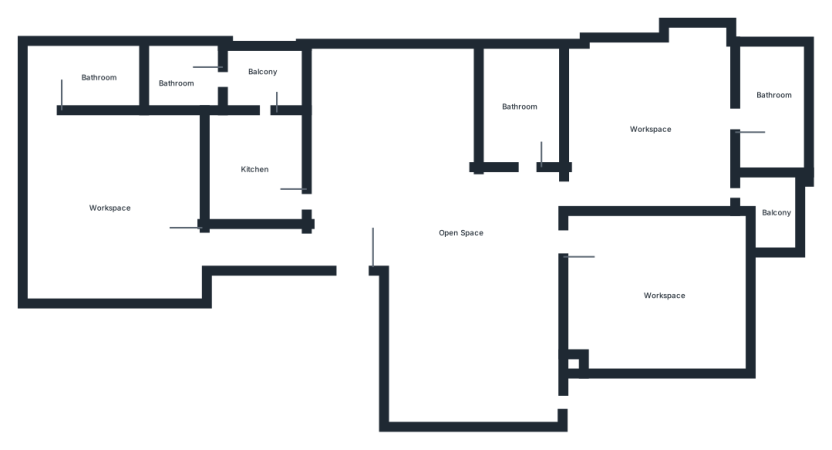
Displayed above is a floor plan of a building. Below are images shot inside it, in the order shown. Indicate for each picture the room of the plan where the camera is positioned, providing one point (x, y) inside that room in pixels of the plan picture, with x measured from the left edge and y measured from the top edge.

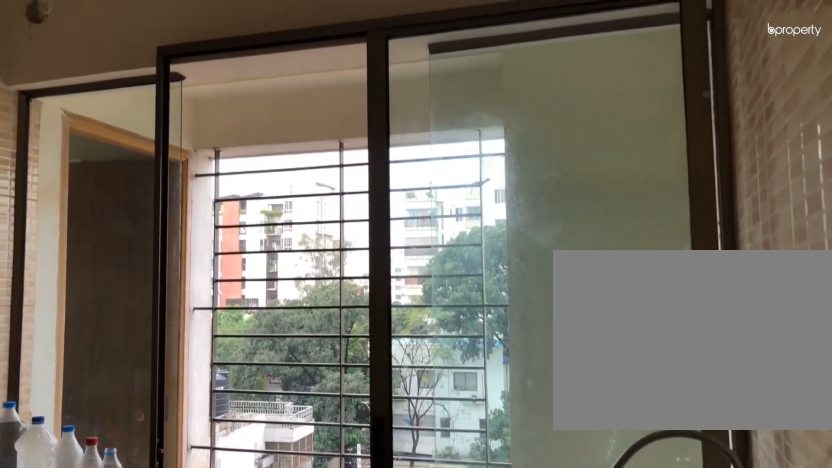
(263, 170)
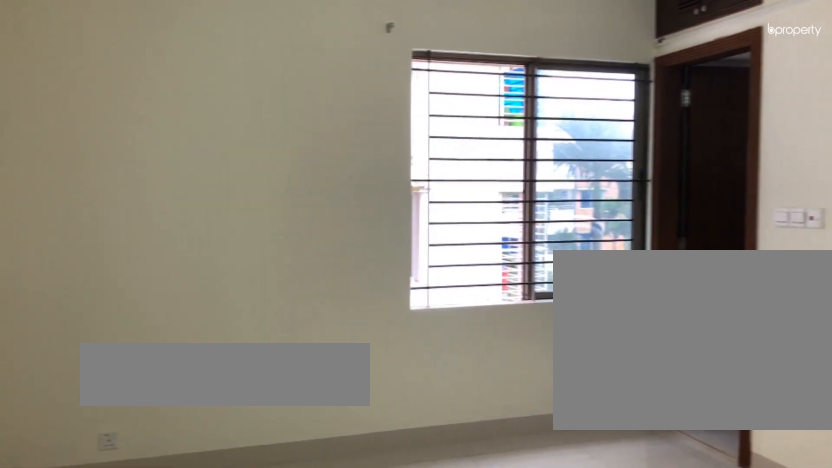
(114, 206)
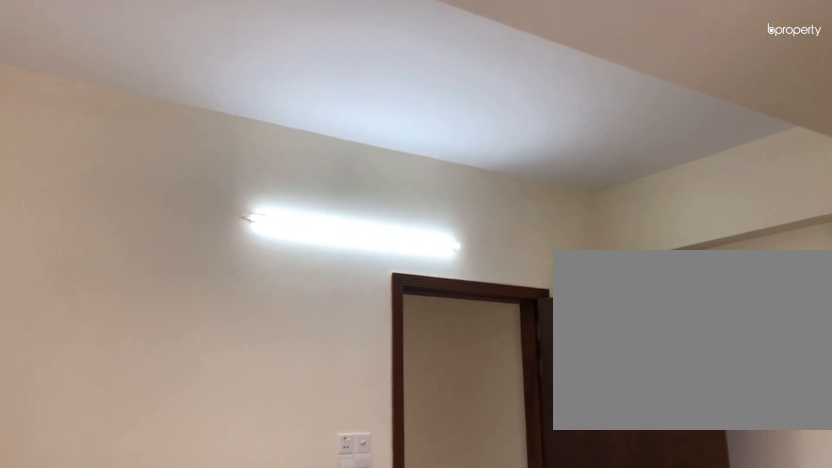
(114, 206)
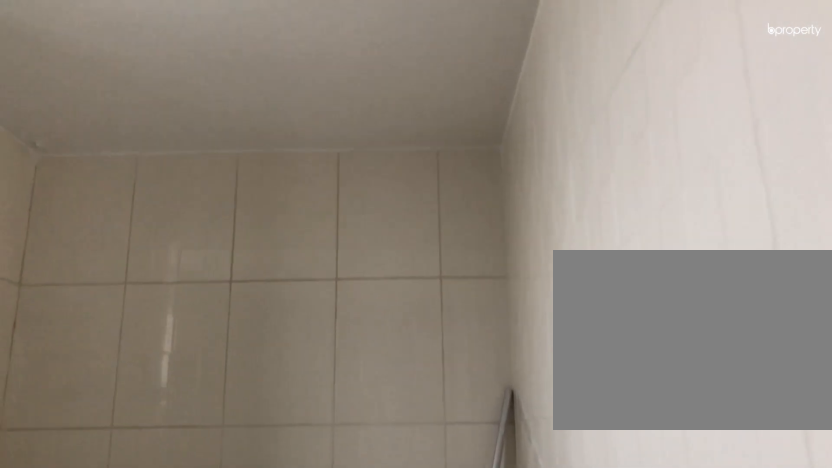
(86, 75)
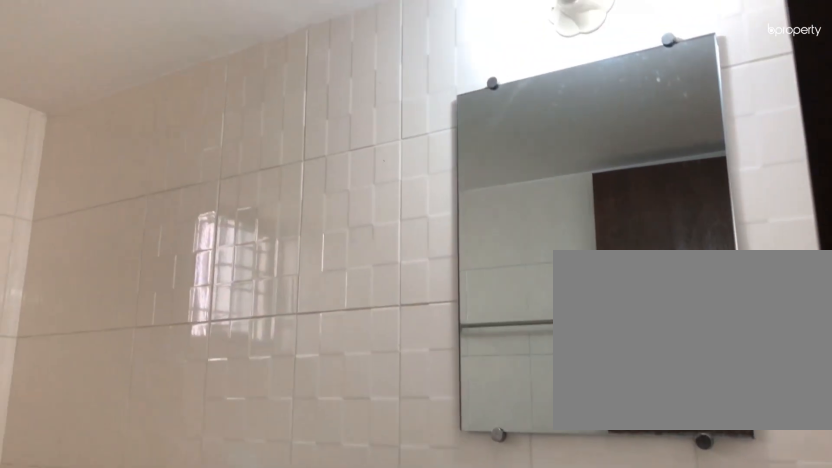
(523, 120)
